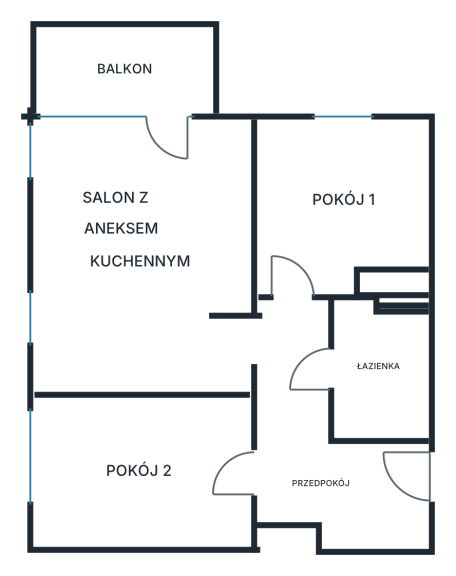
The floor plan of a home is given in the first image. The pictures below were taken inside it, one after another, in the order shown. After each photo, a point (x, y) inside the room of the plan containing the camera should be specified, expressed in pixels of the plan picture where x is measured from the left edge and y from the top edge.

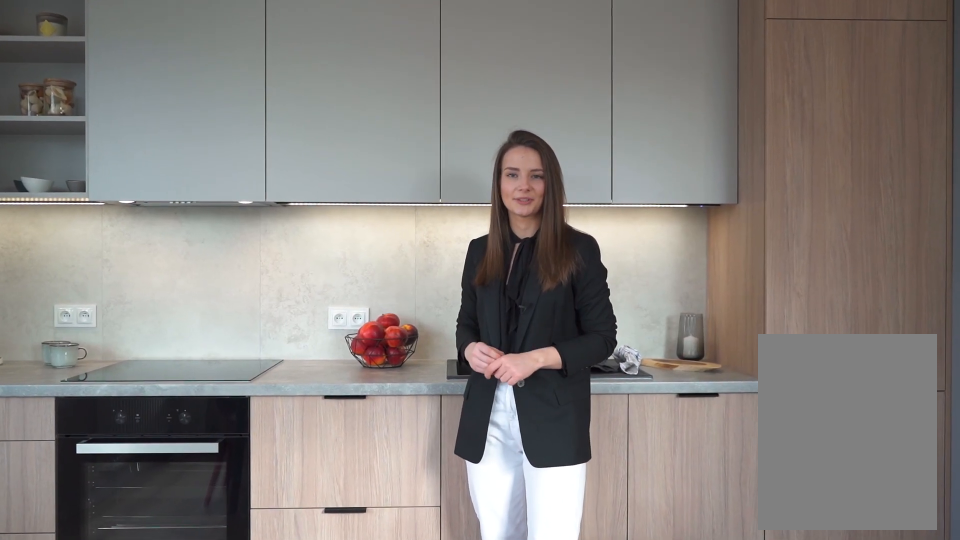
(145, 257)
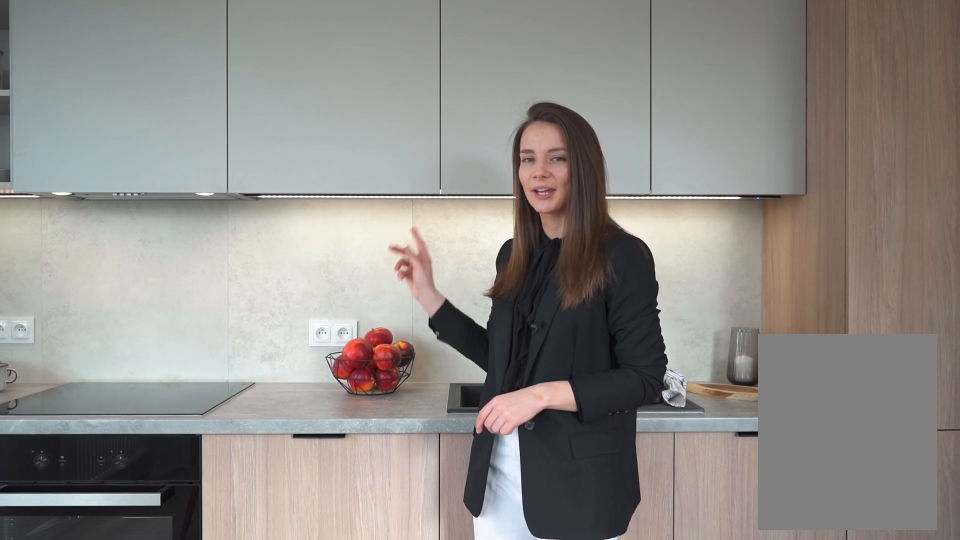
(145, 257)
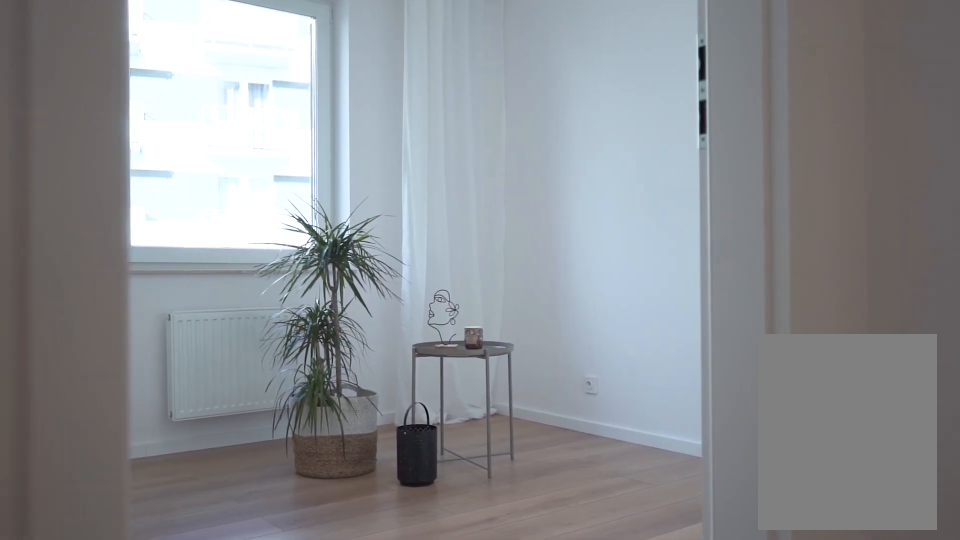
(344, 205)
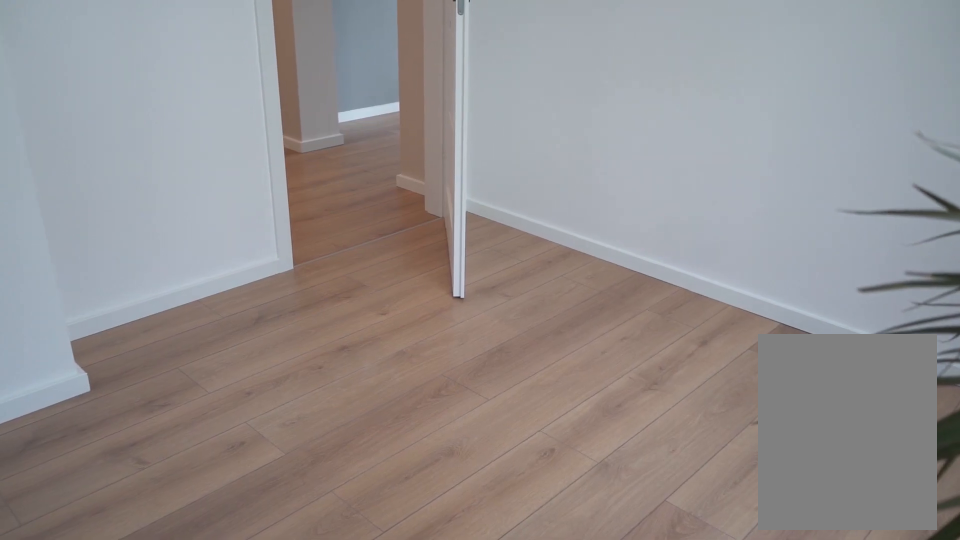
(344, 205)
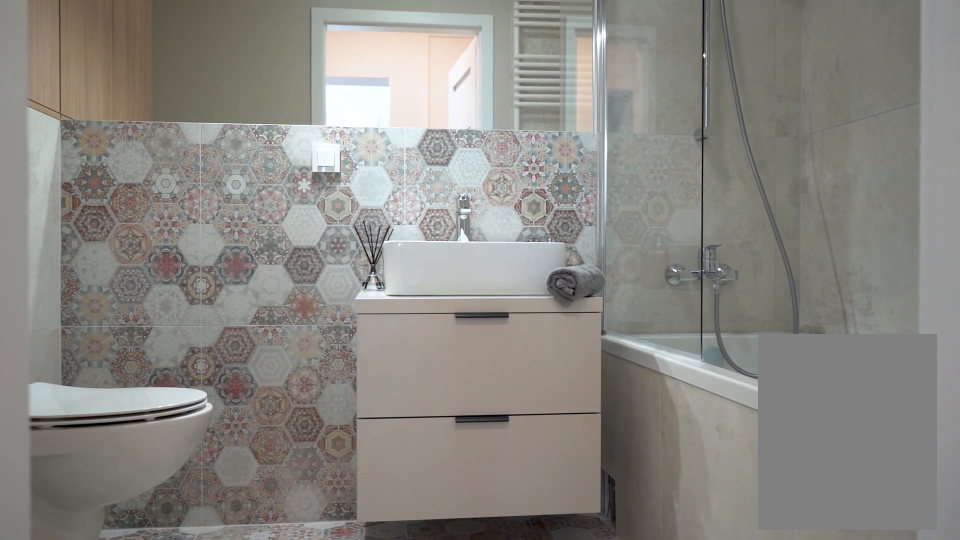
(377, 372)
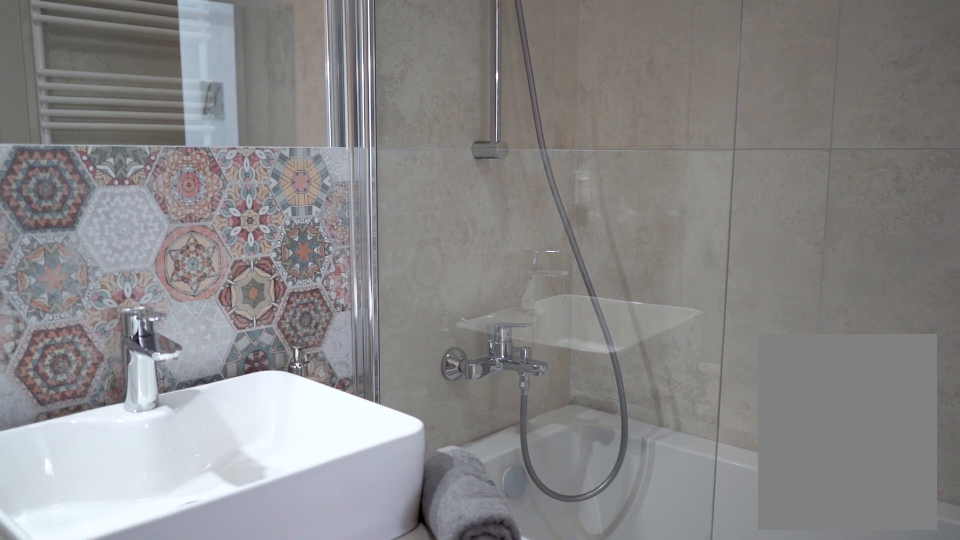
(378, 372)
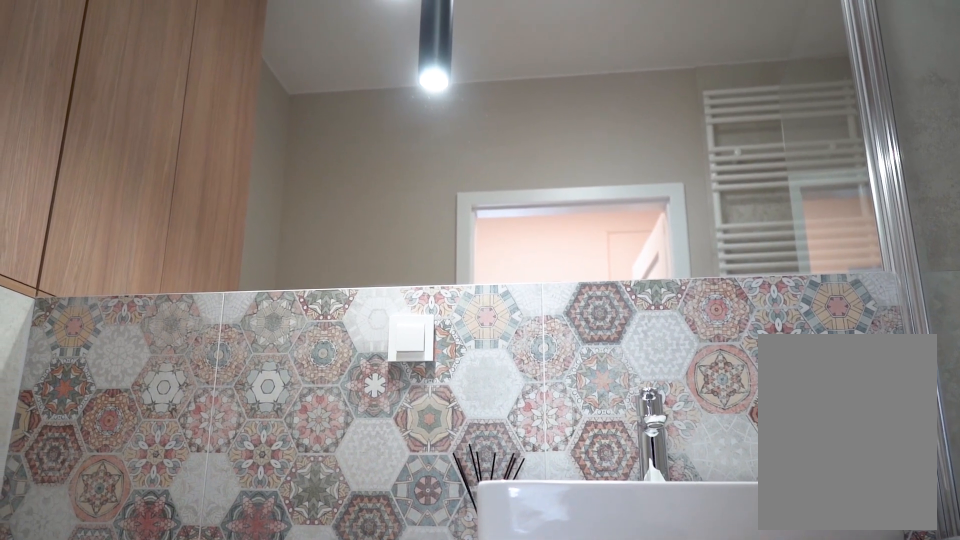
(377, 372)
